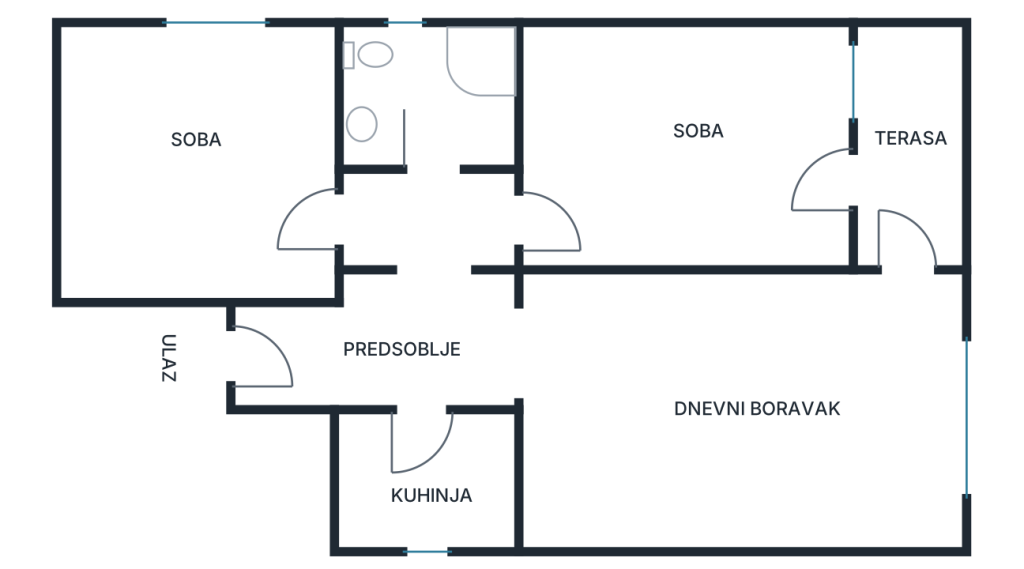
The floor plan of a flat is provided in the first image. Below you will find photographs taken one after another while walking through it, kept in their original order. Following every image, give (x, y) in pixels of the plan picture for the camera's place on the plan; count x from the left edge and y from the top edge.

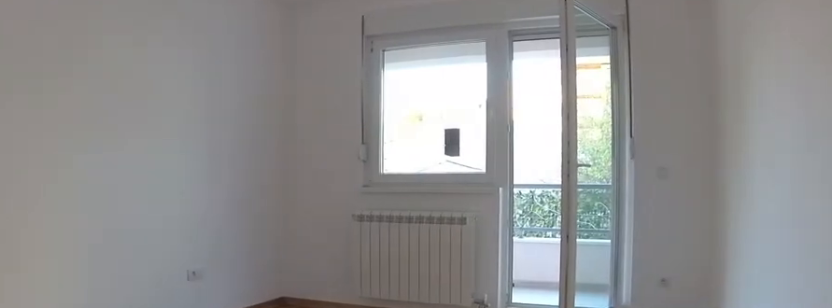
(509, 229)
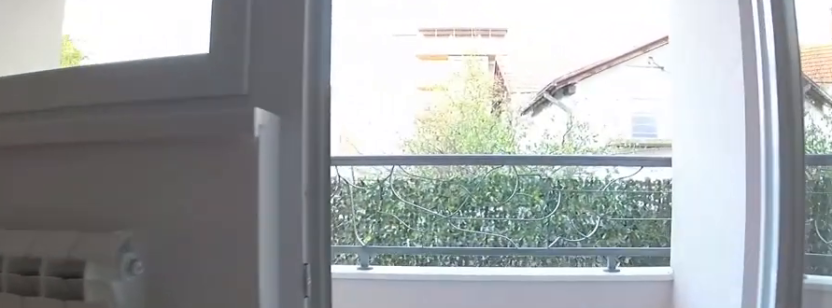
(721, 205)
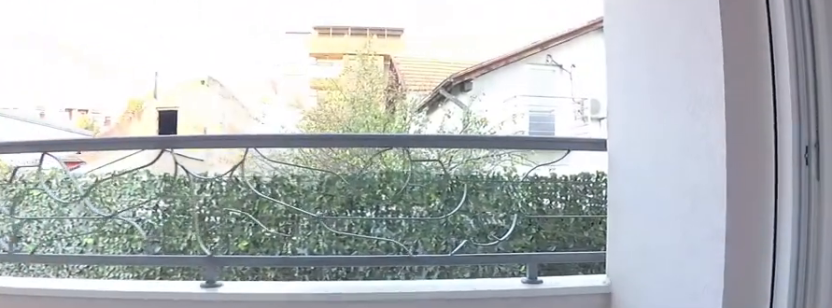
(780, 198)
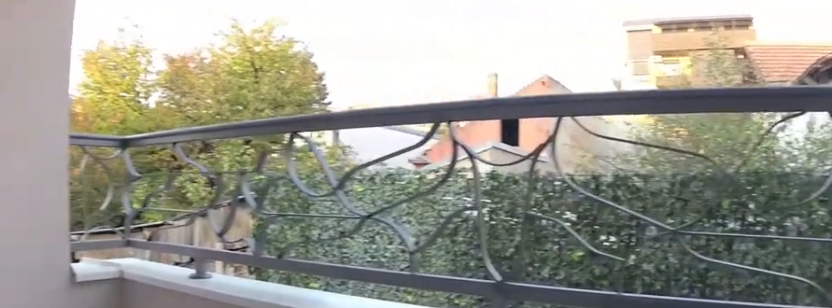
(874, 193)
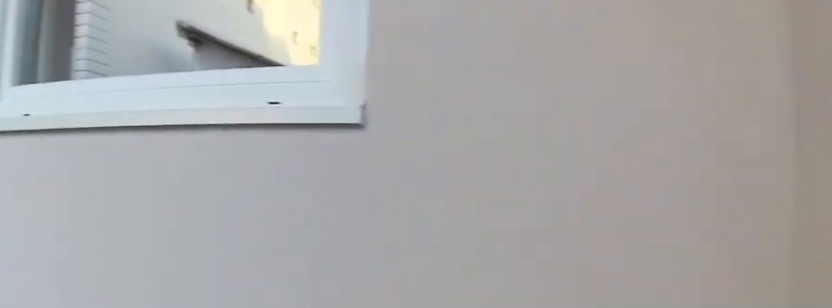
(908, 130)
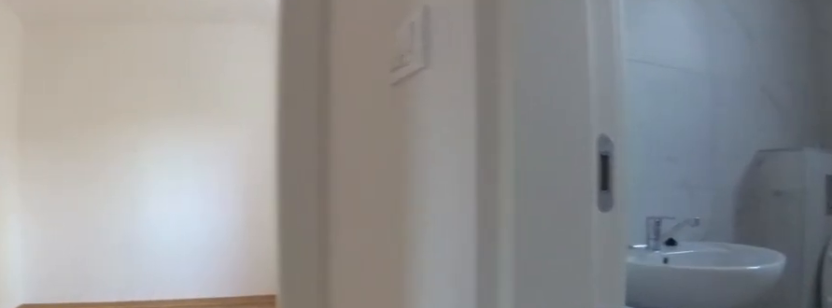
(493, 215)
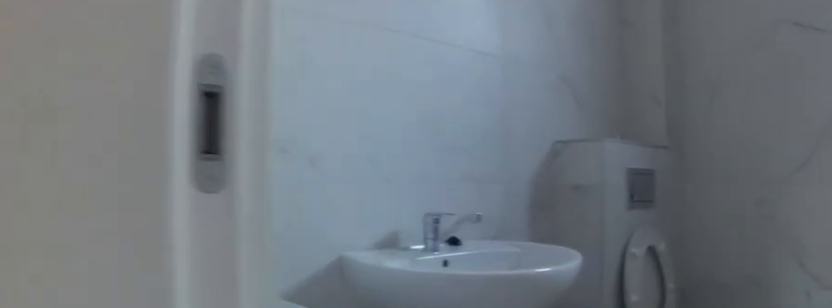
(467, 220)
